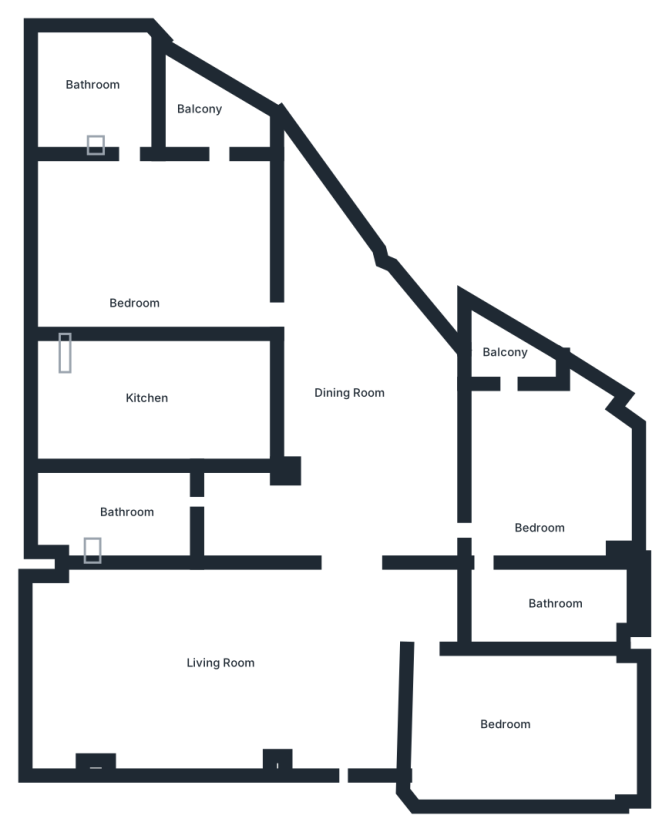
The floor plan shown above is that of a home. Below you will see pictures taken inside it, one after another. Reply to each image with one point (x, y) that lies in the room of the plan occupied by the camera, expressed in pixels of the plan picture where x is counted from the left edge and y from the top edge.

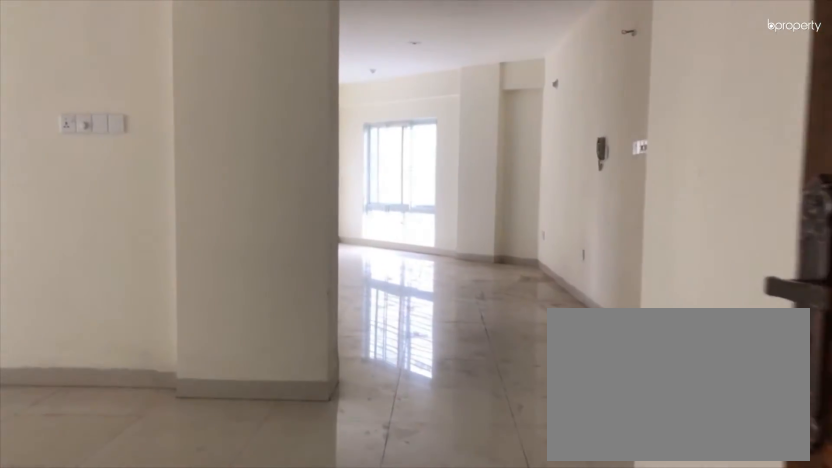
(221, 655)
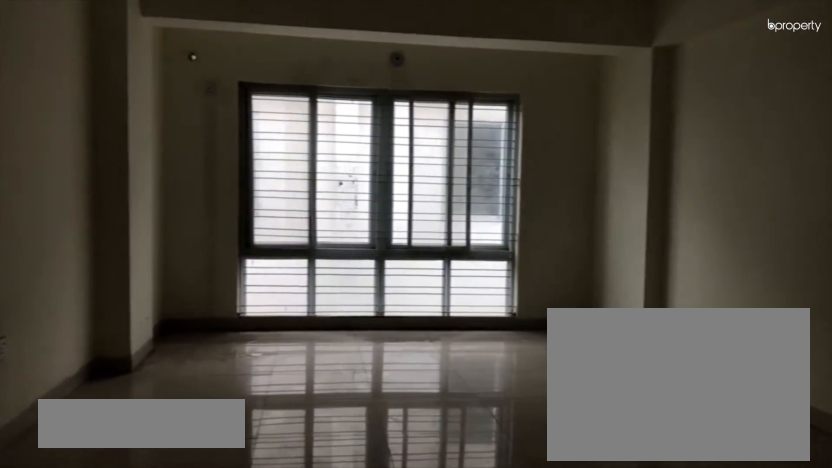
(221, 655)
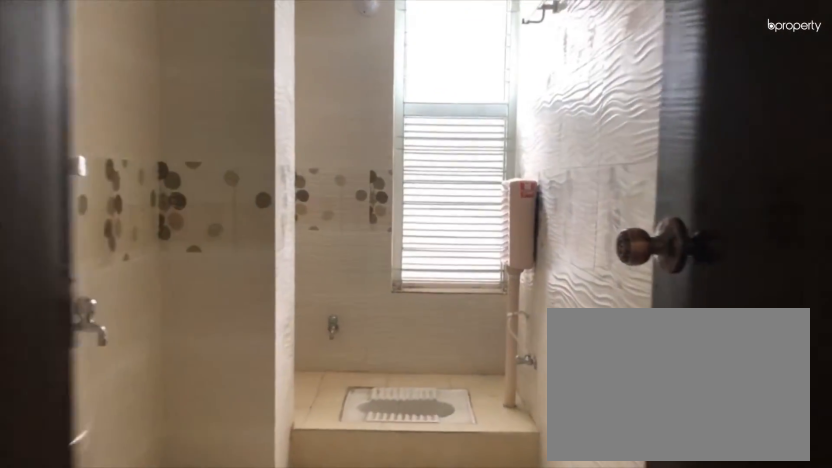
(141, 515)
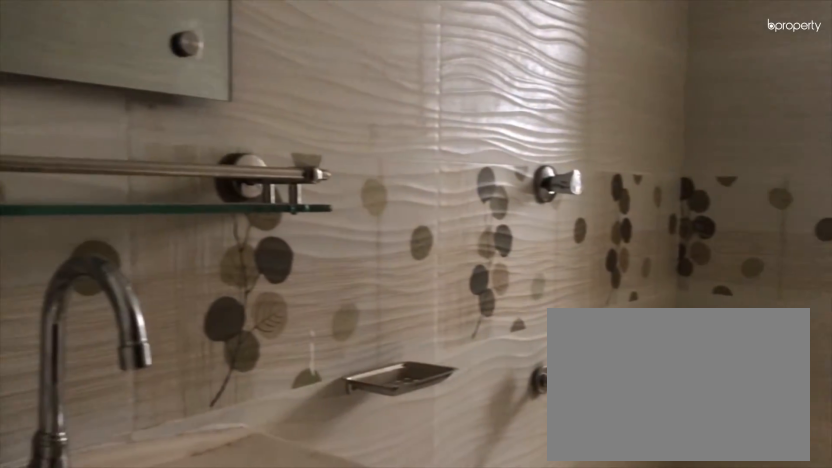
(141, 515)
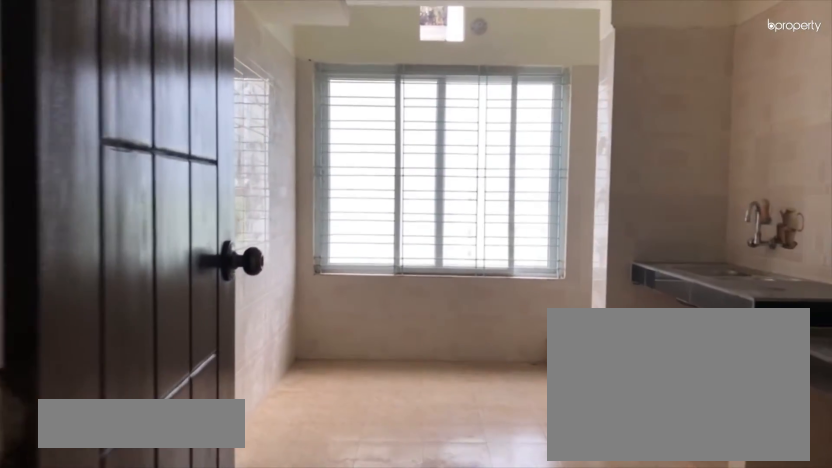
(144, 403)
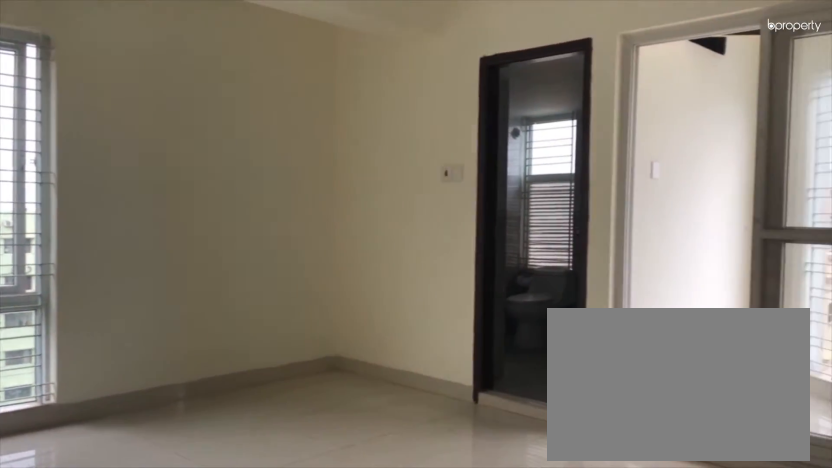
(135, 264)
